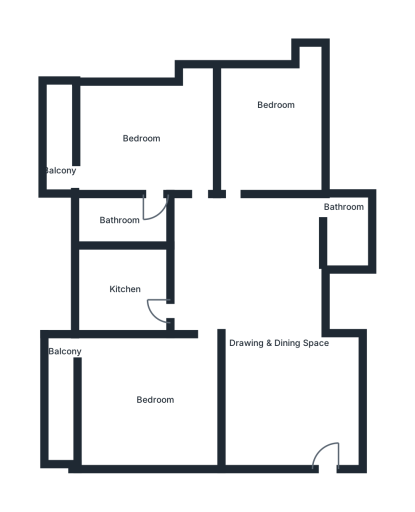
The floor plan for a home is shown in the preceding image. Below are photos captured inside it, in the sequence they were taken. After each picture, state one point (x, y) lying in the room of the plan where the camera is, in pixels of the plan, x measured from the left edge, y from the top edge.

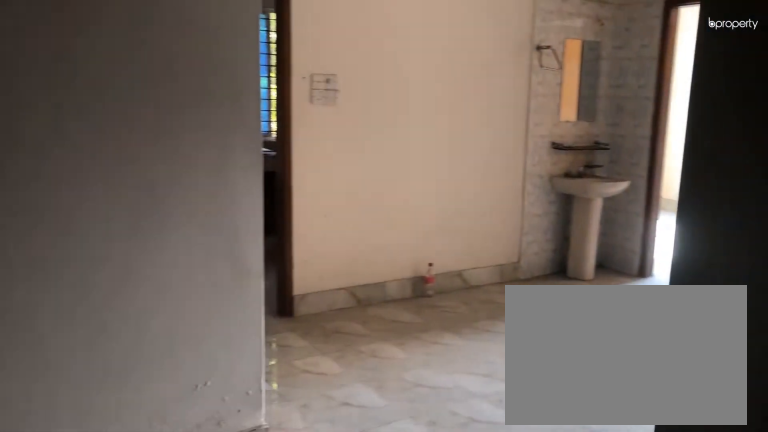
(275, 339)
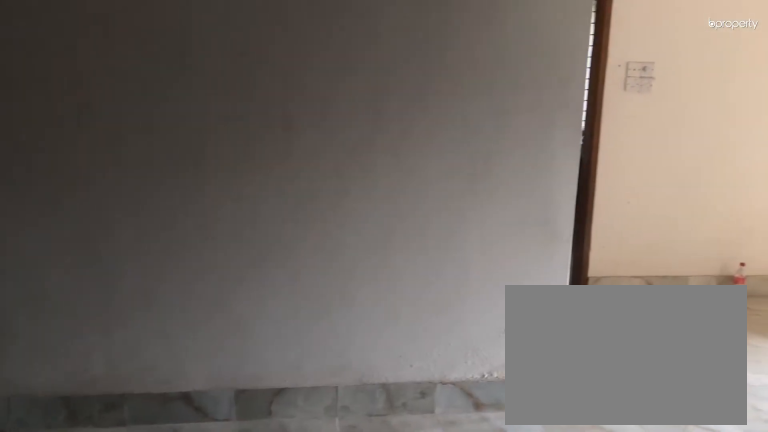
(275, 339)
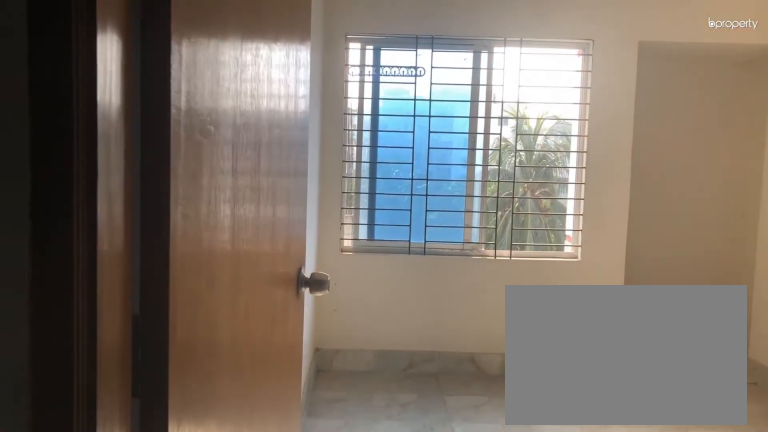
(246, 177)
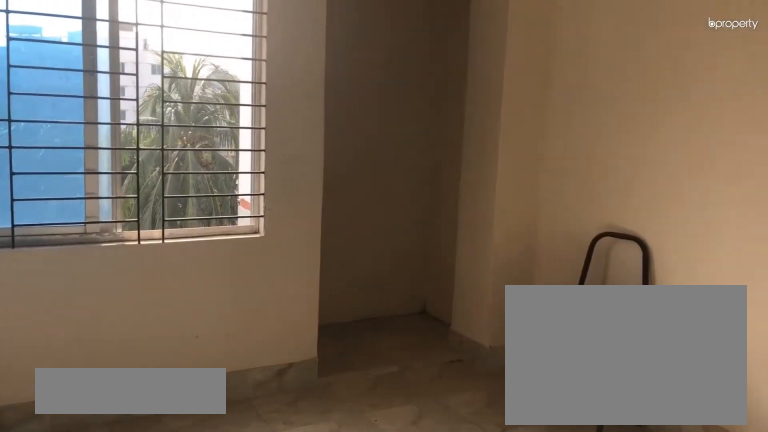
(265, 131)
